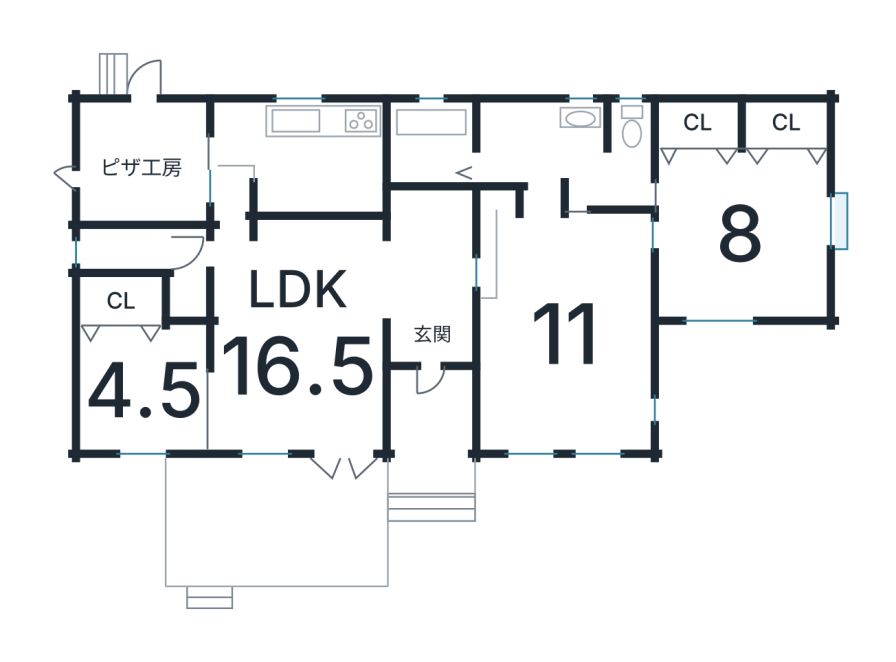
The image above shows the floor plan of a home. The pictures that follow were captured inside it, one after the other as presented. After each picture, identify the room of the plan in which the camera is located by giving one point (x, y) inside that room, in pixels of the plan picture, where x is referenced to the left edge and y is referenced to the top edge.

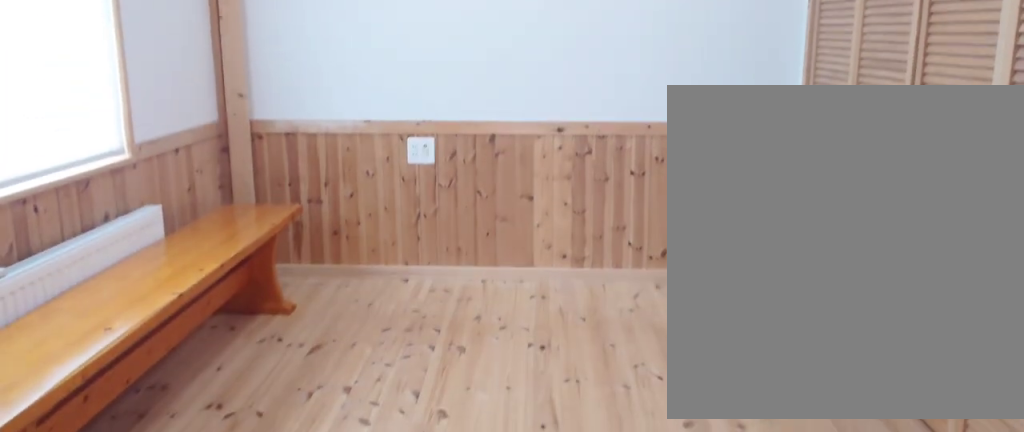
(134, 396)
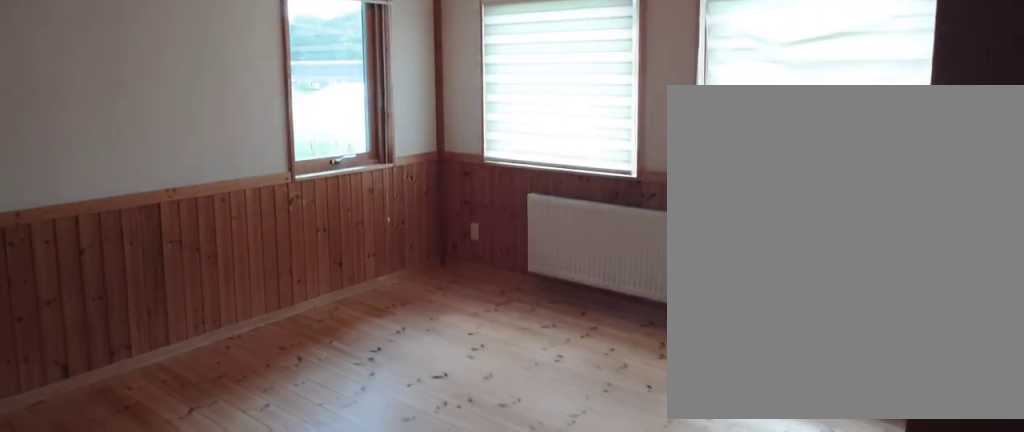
(561, 343)
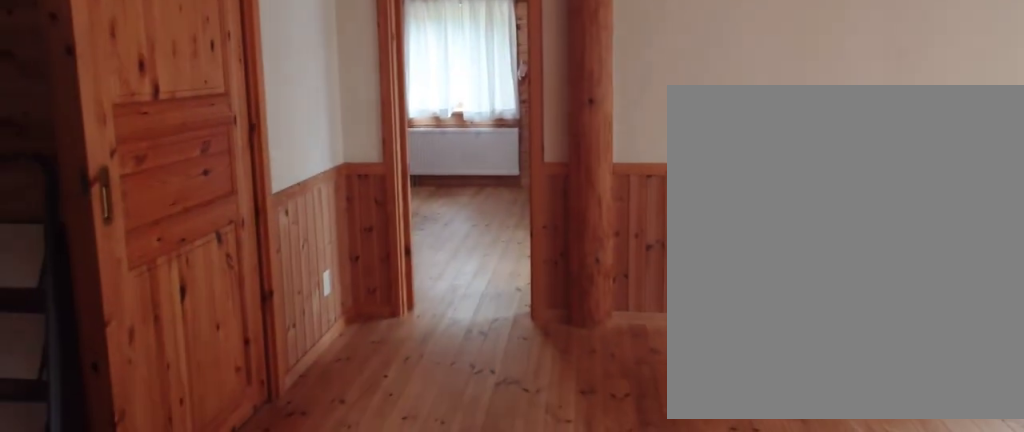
(561, 343)
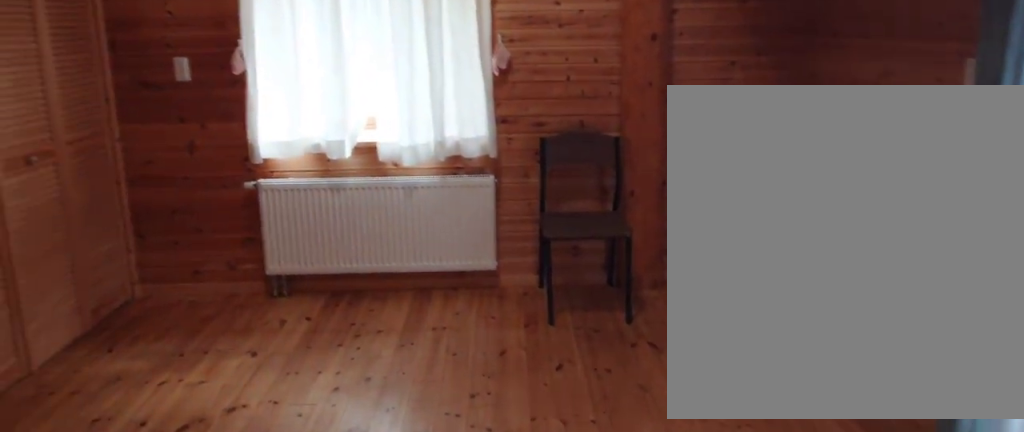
(738, 244)
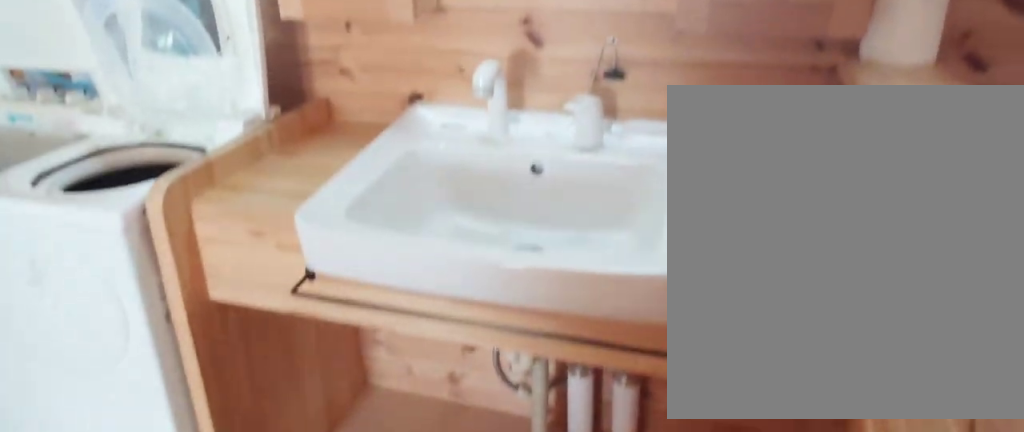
(533, 152)
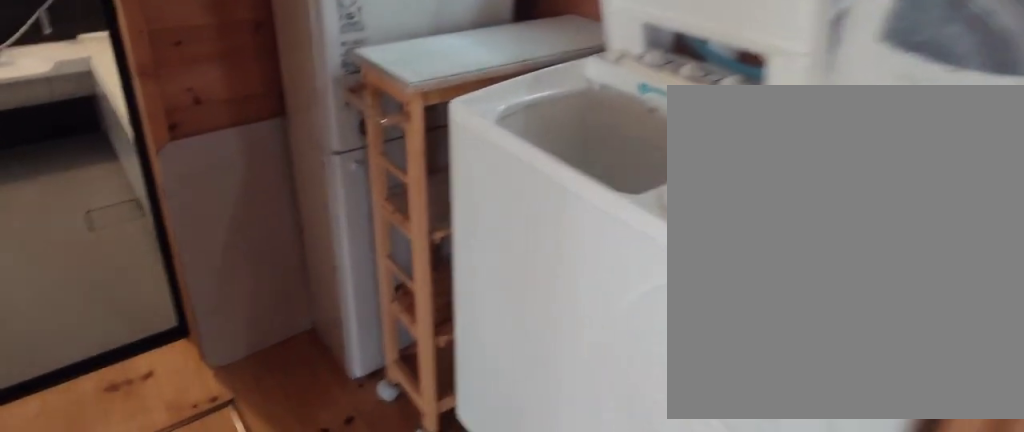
(533, 152)
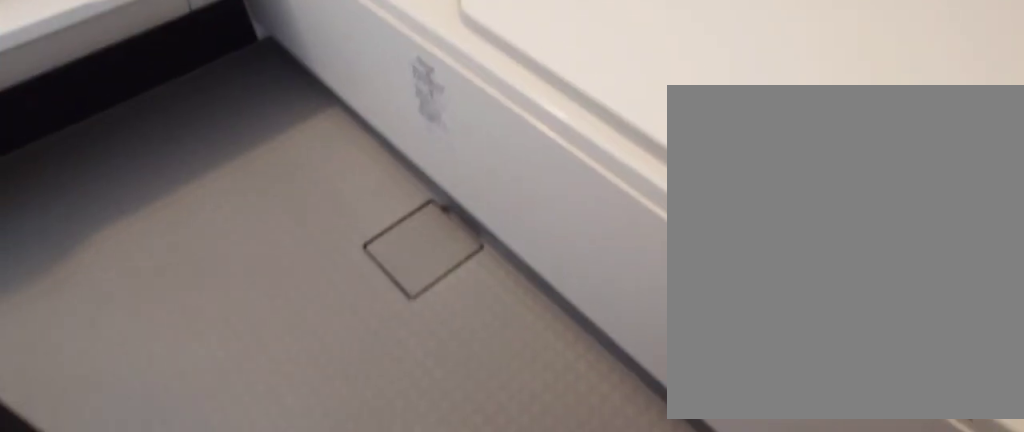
(419, 159)
